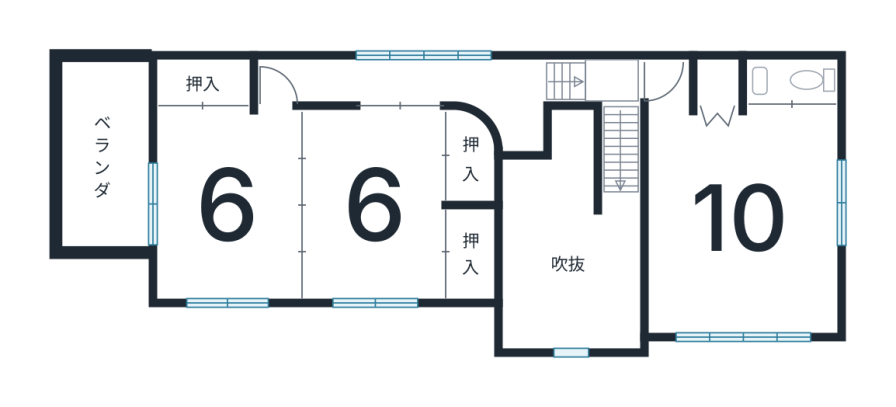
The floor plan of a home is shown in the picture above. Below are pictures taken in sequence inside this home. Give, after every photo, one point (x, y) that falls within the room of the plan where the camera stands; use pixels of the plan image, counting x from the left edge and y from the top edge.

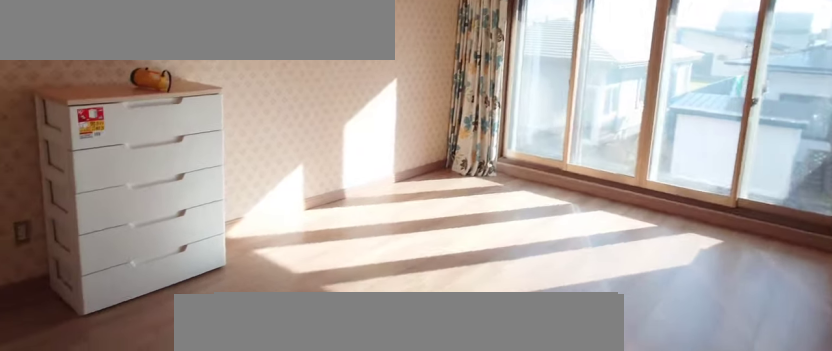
(738, 224)
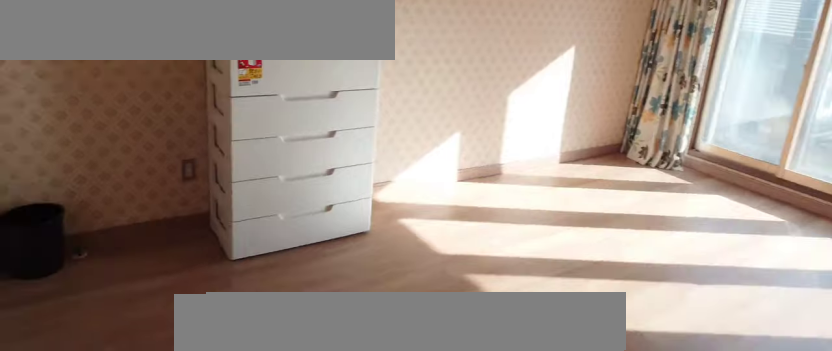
(738, 224)
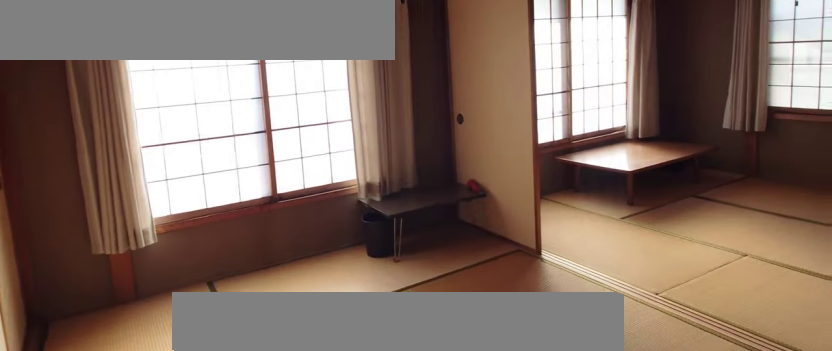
(374, 210)
